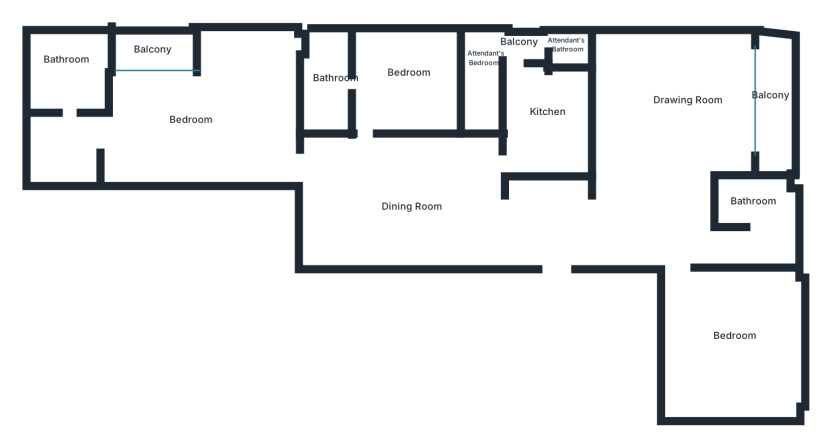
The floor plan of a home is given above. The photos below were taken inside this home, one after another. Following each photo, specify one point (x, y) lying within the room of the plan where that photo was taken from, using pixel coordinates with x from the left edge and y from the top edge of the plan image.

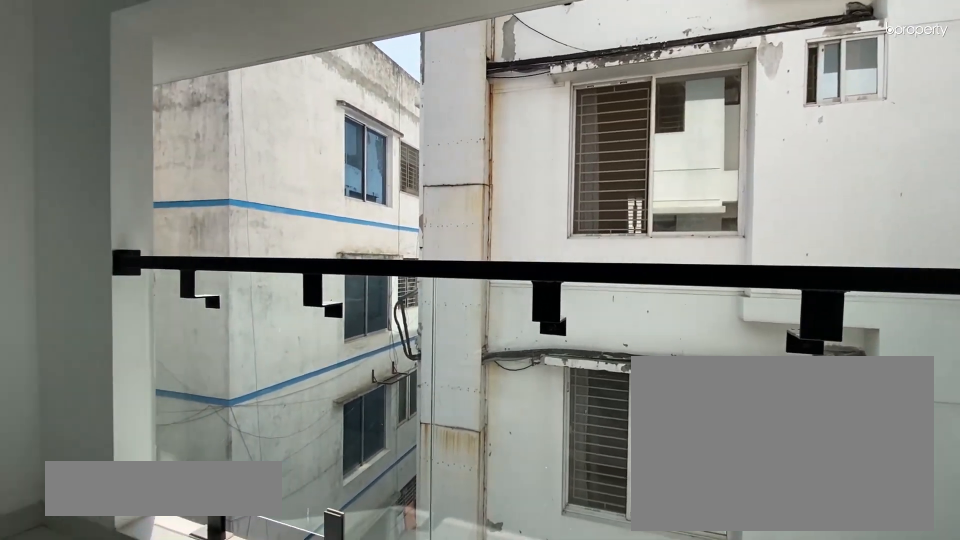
(769, 100)
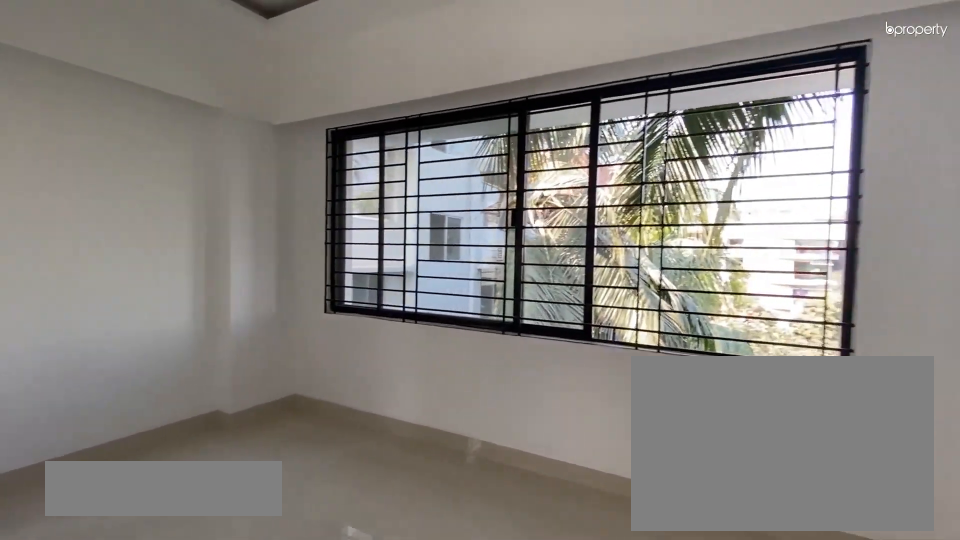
(729, 334)
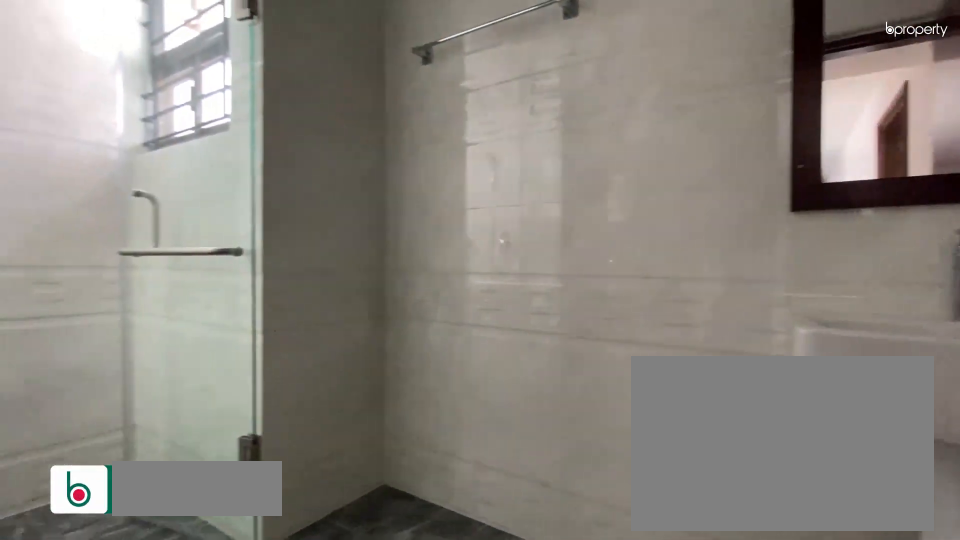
(763, 207)
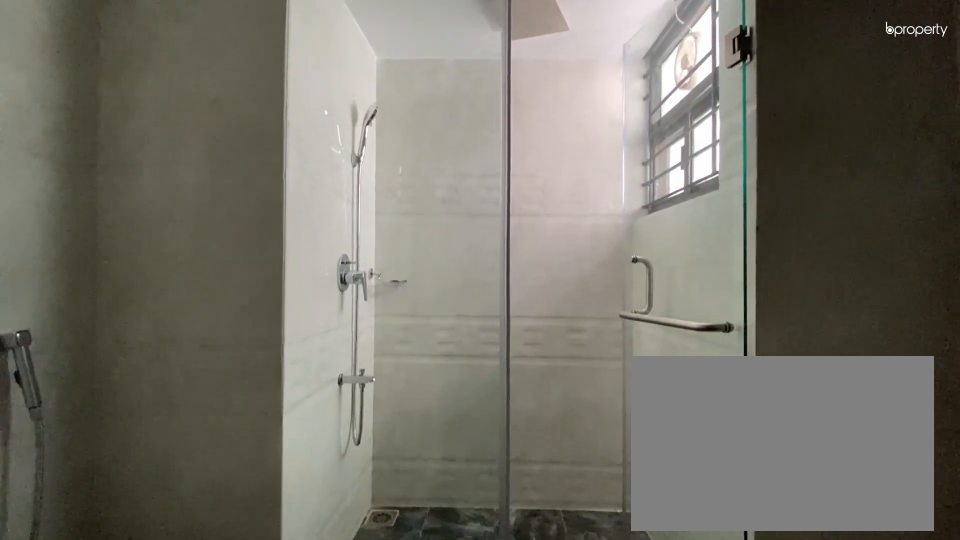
(763, 207)
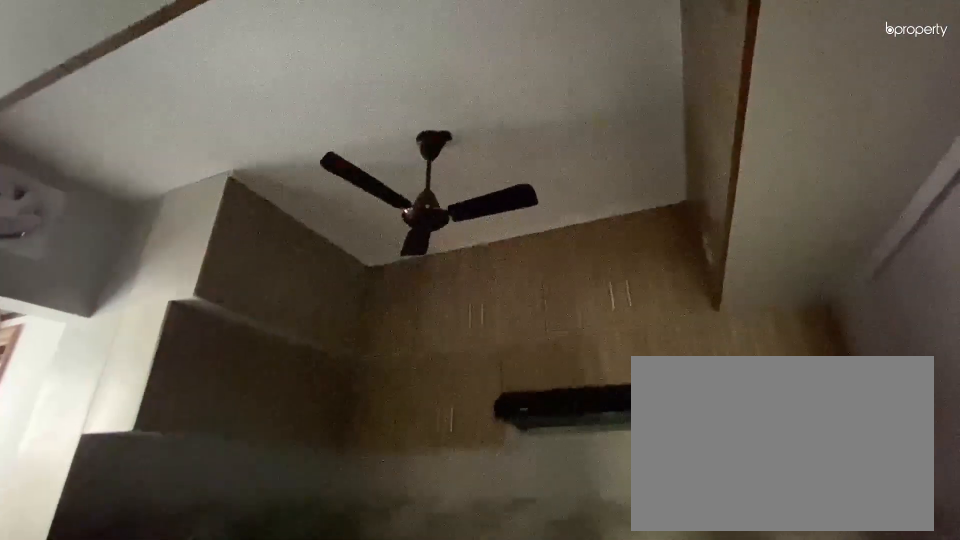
(549, 120)
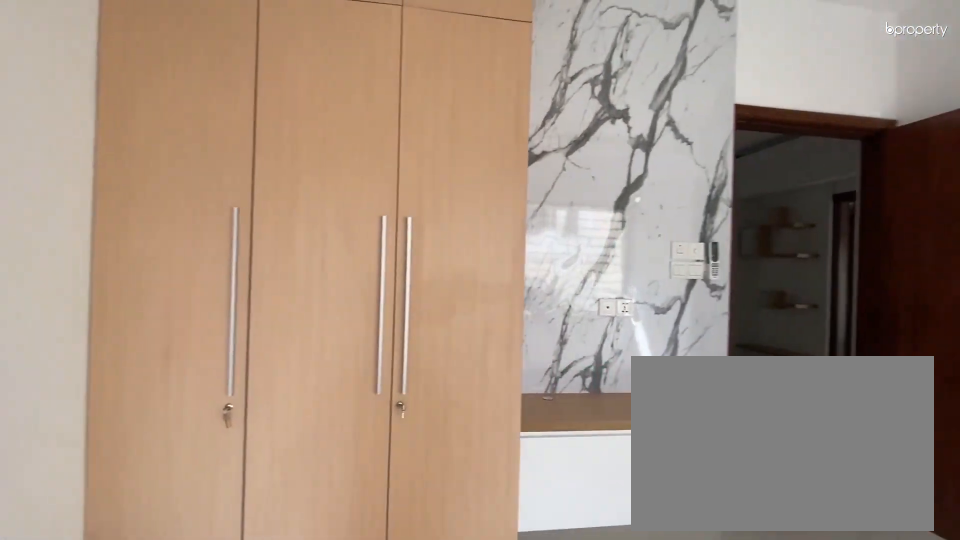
(399, 77)
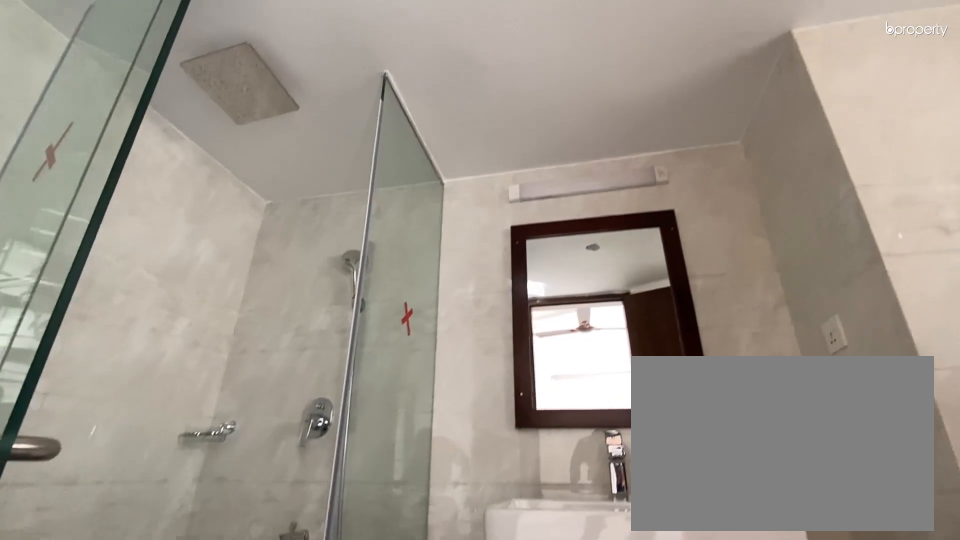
(330, 78)
